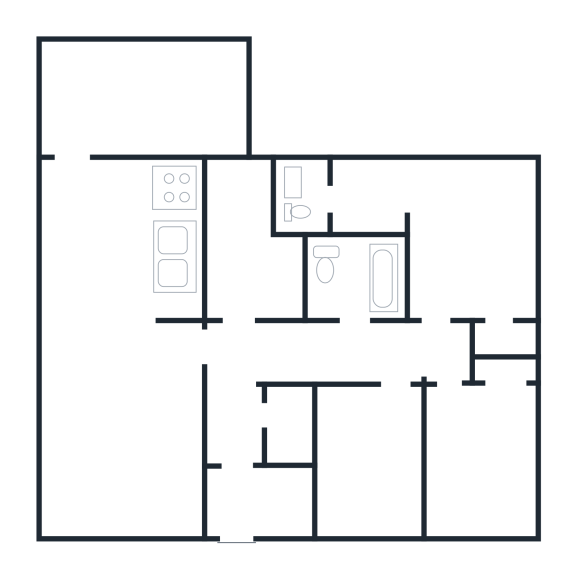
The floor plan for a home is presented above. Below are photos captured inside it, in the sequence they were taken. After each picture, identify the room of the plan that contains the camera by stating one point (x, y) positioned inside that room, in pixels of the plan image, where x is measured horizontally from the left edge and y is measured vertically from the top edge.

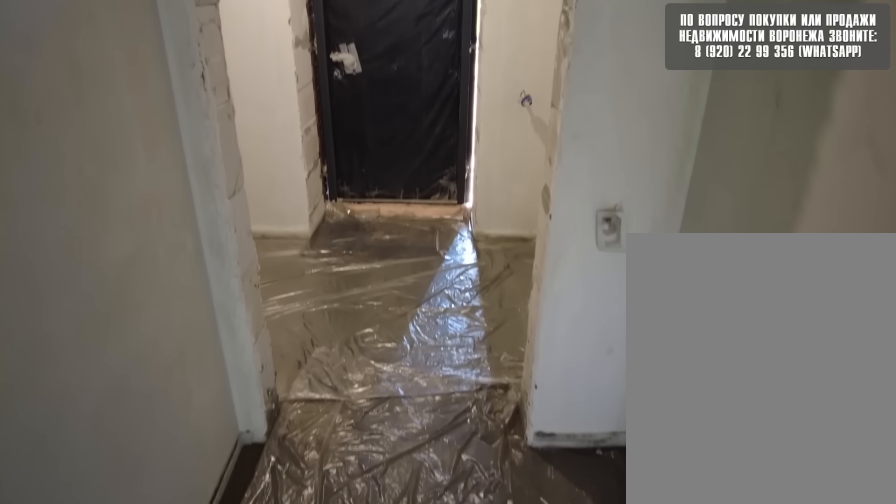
(253, 441)
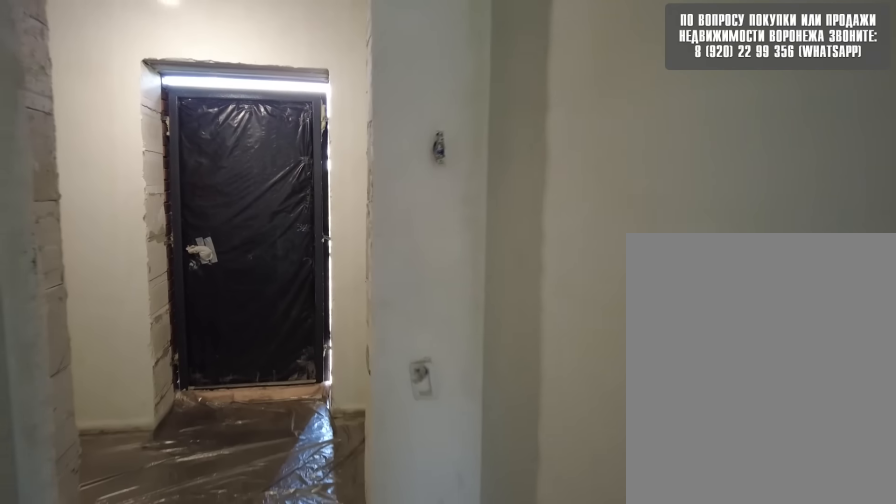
(253, 441)
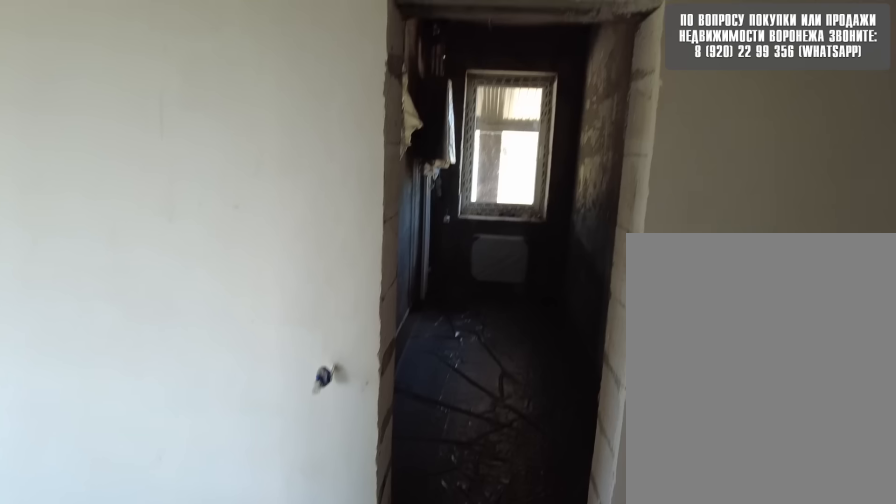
(252, 377)
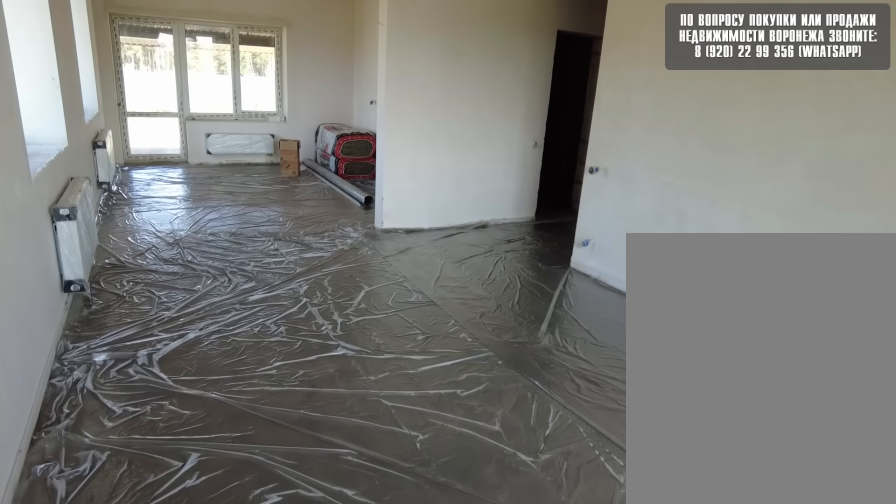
(94, 376)
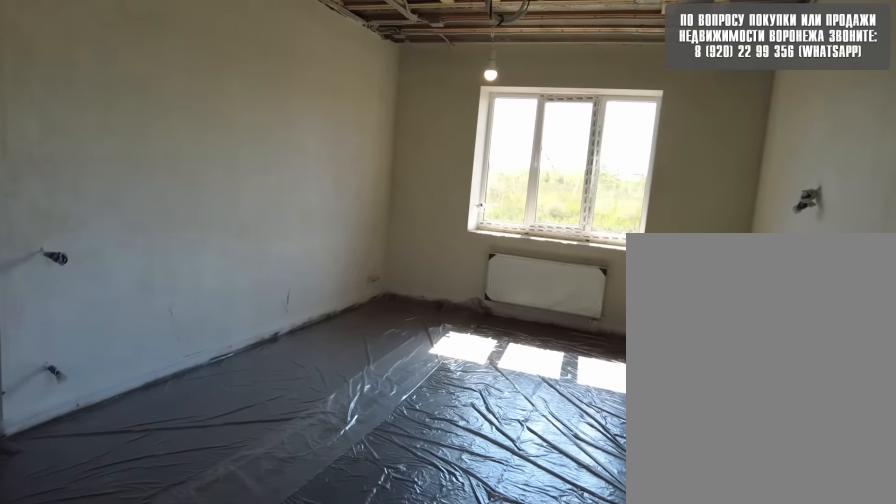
(96, 279)
